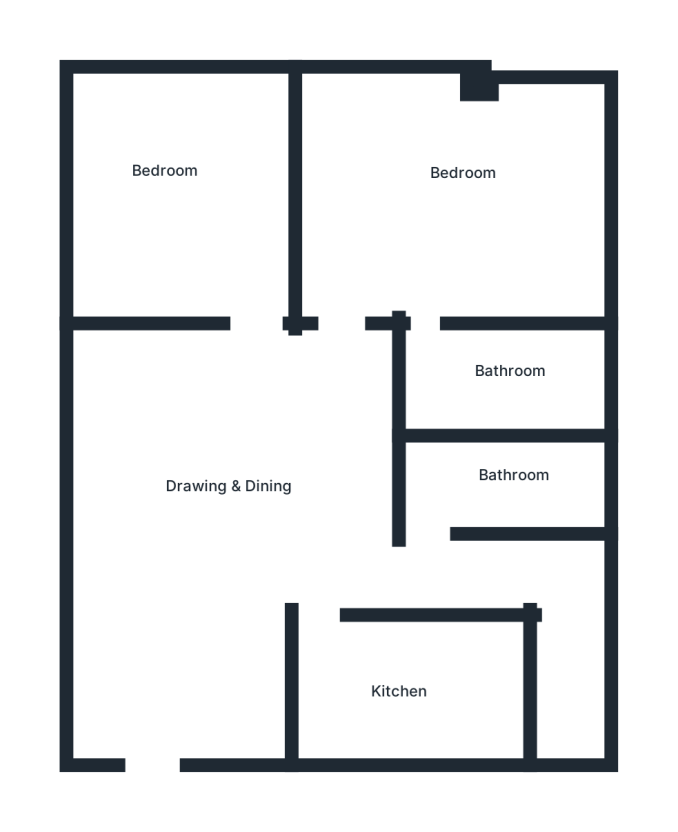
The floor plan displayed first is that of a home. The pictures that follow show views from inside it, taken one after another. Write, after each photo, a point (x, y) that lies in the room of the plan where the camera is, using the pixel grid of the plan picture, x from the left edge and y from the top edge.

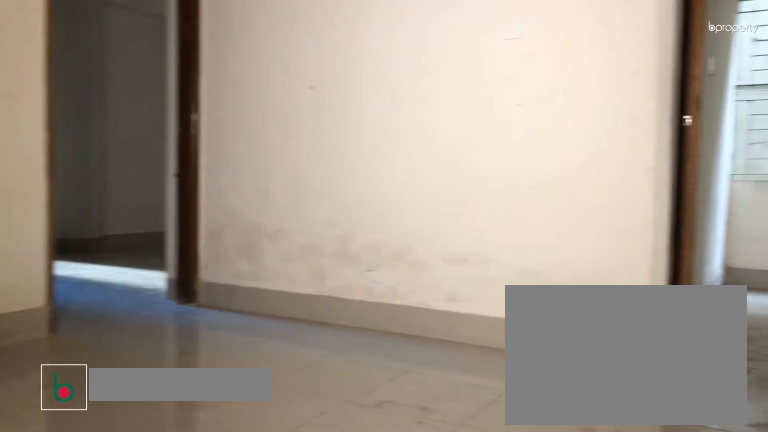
(236, 491)
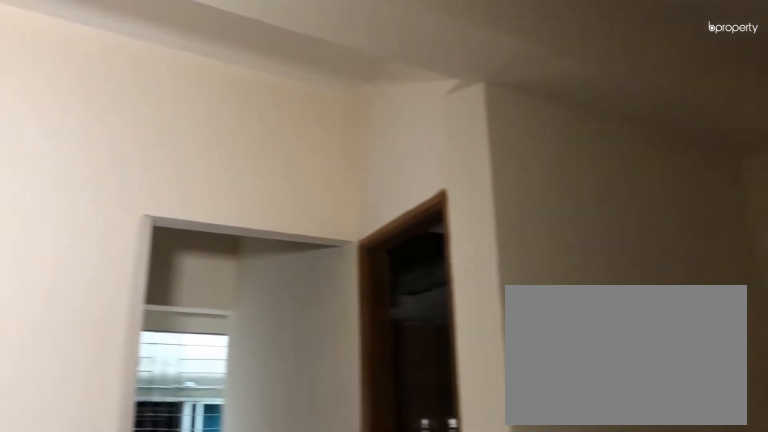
(236, 491)
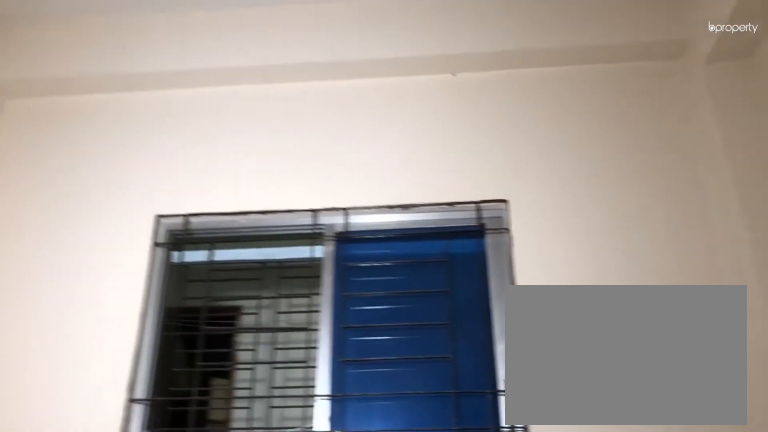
(186, 202)
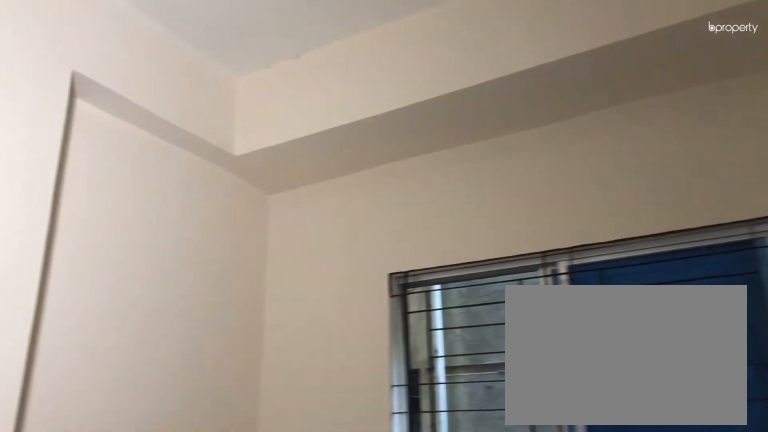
(441, 214)
